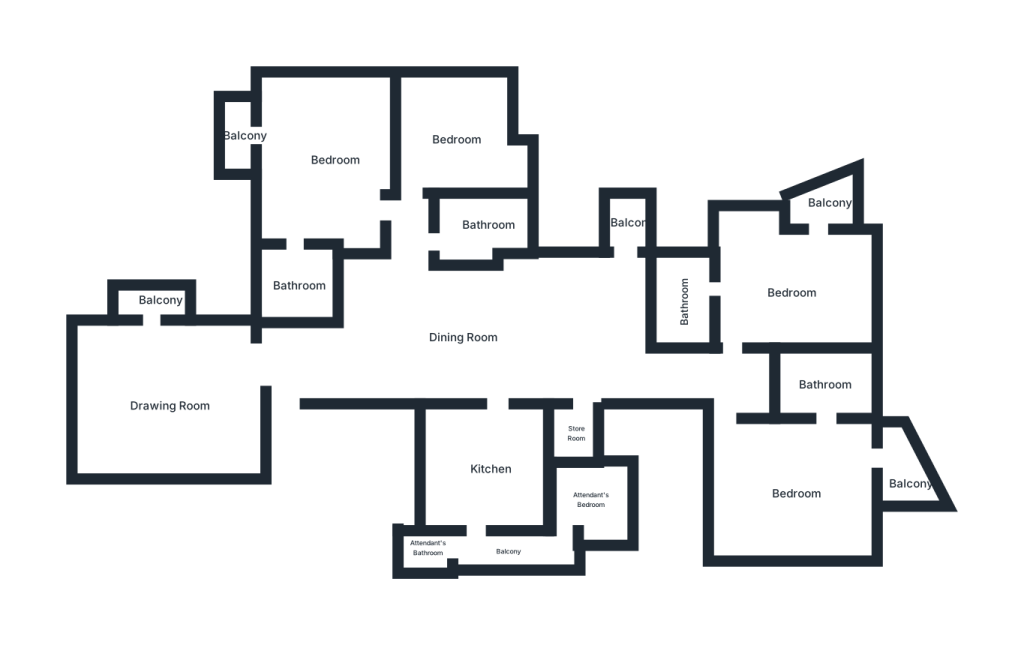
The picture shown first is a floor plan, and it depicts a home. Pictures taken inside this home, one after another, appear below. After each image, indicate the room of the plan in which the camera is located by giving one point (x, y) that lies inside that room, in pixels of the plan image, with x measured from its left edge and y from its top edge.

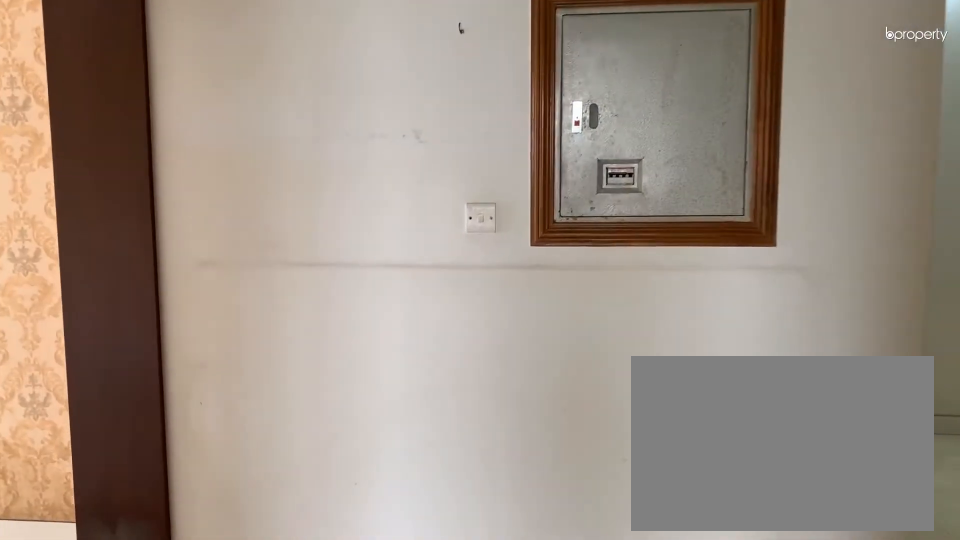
(288, 380)
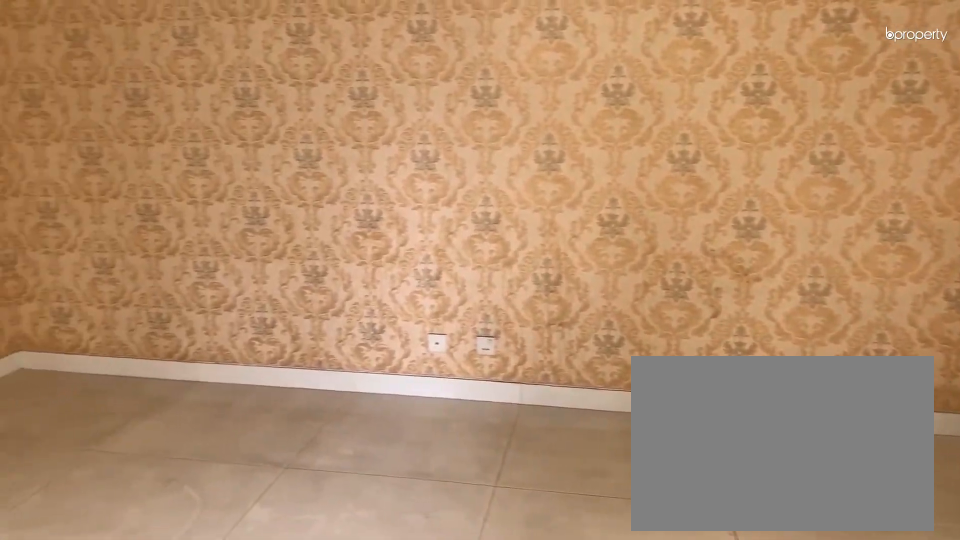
(166, 412)
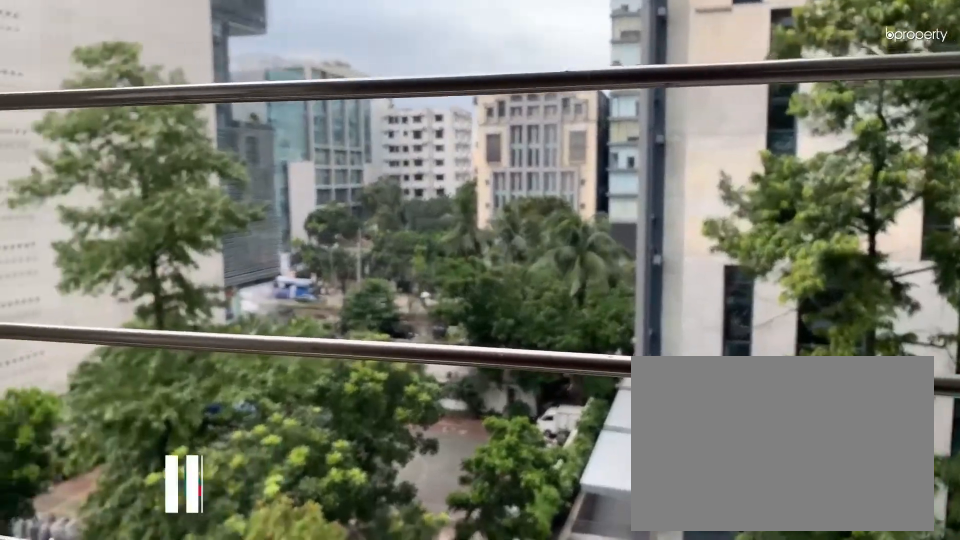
(157, 302)
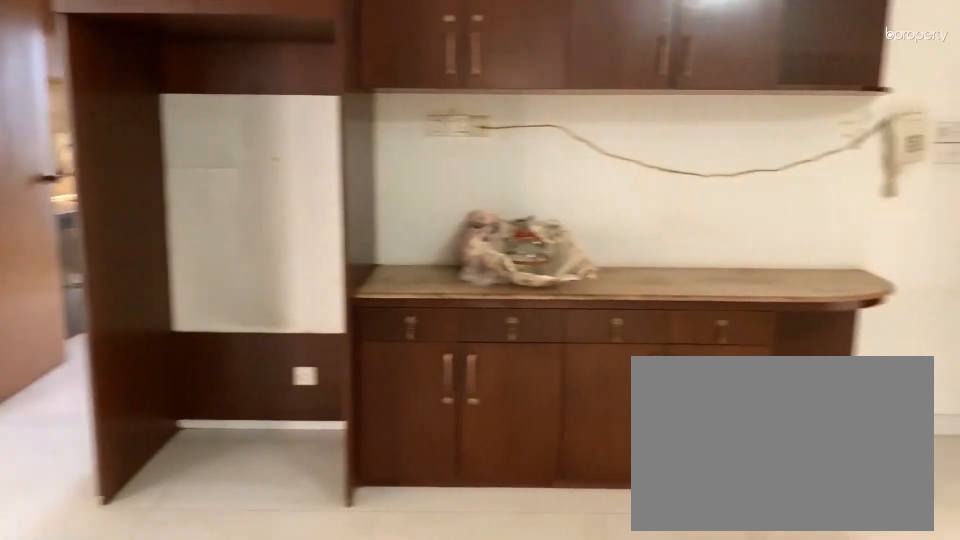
(463, 338)
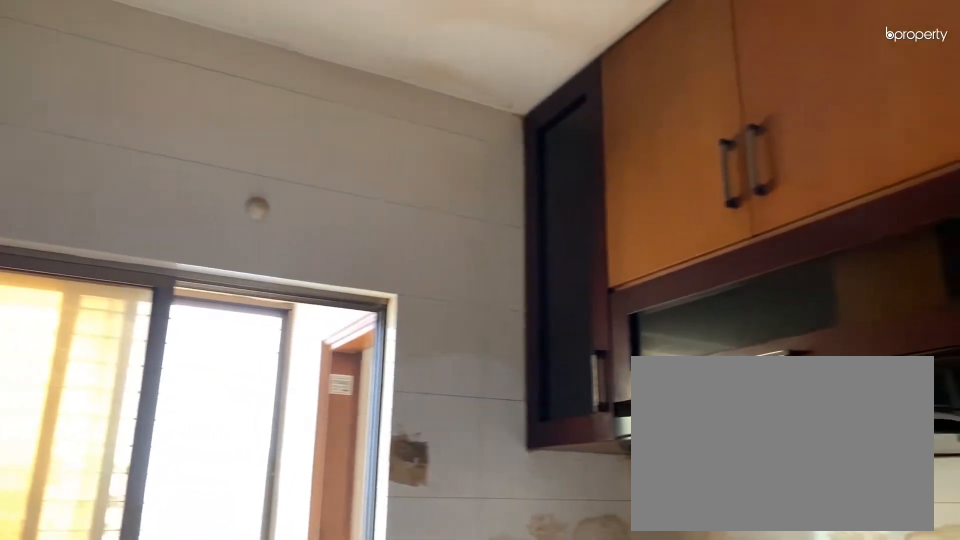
(494, 469)
